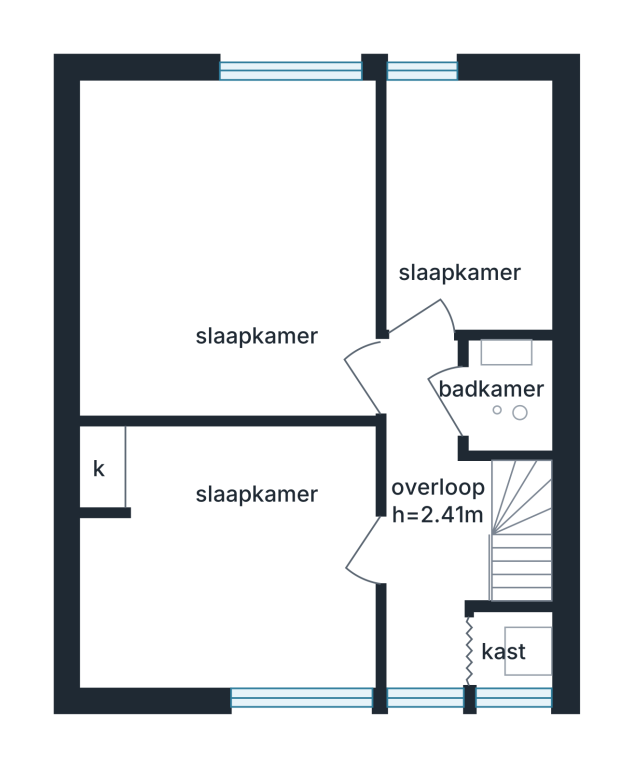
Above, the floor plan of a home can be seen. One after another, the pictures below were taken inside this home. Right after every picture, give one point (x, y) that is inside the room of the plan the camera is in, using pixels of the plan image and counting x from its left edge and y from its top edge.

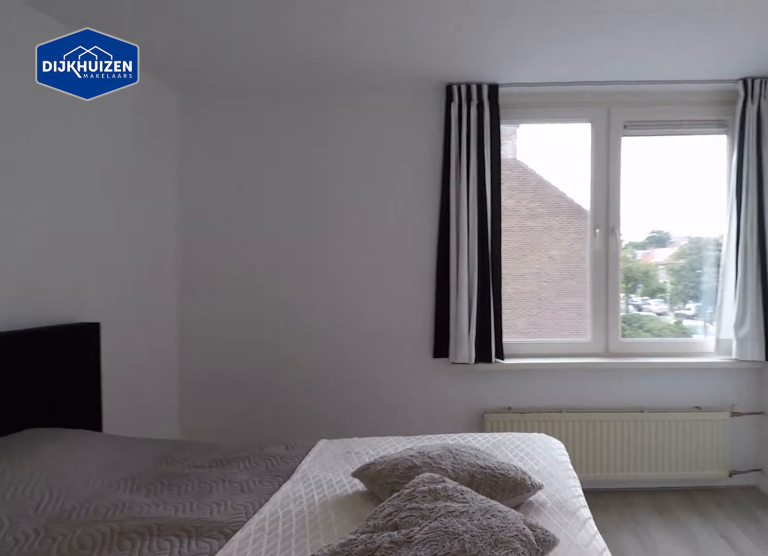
(273, 400)
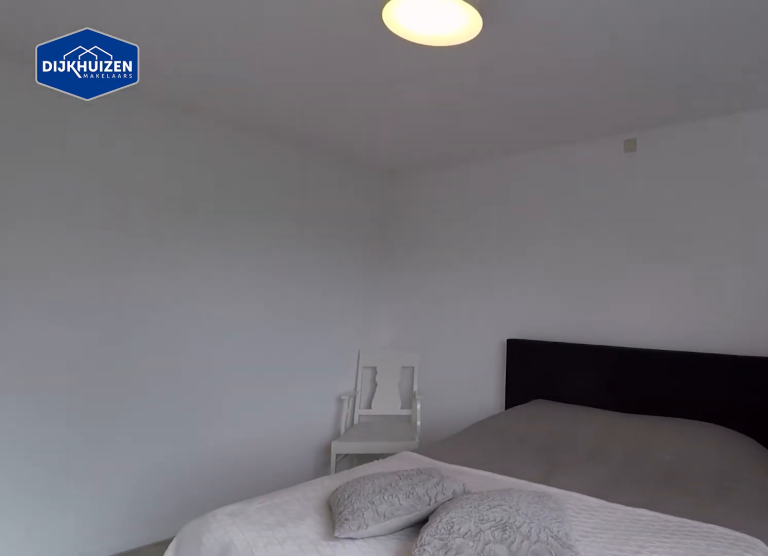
(273, 400)
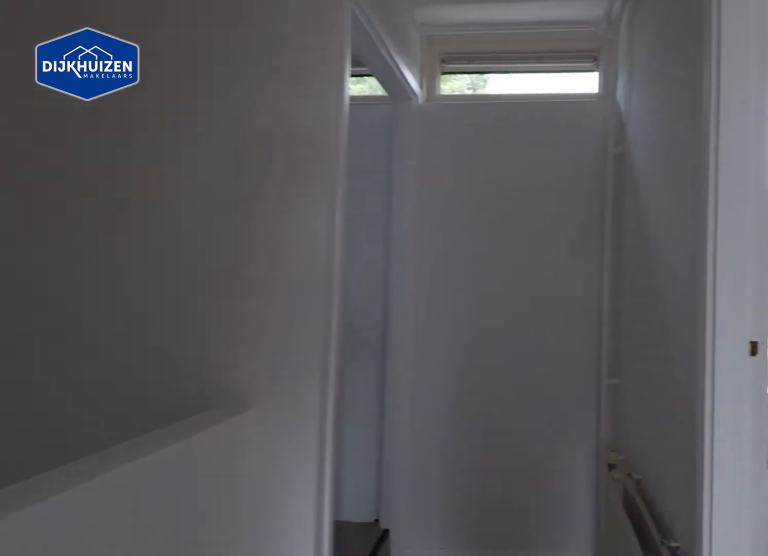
(429, 516)
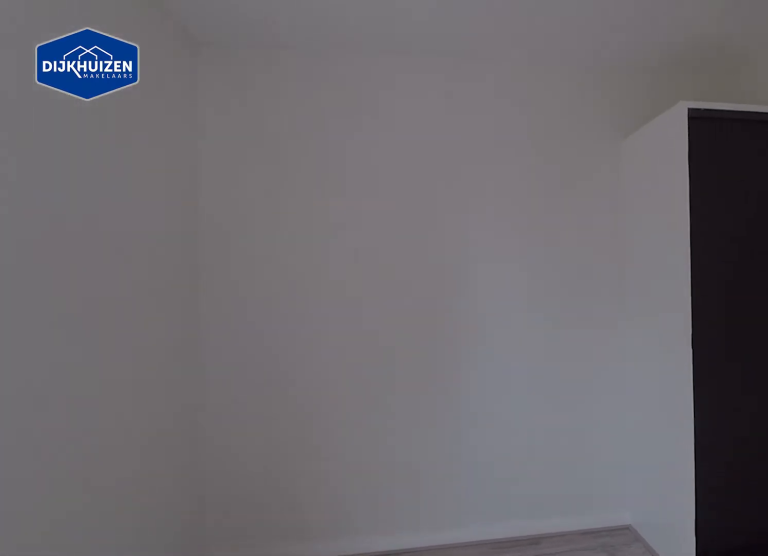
(270, 435)
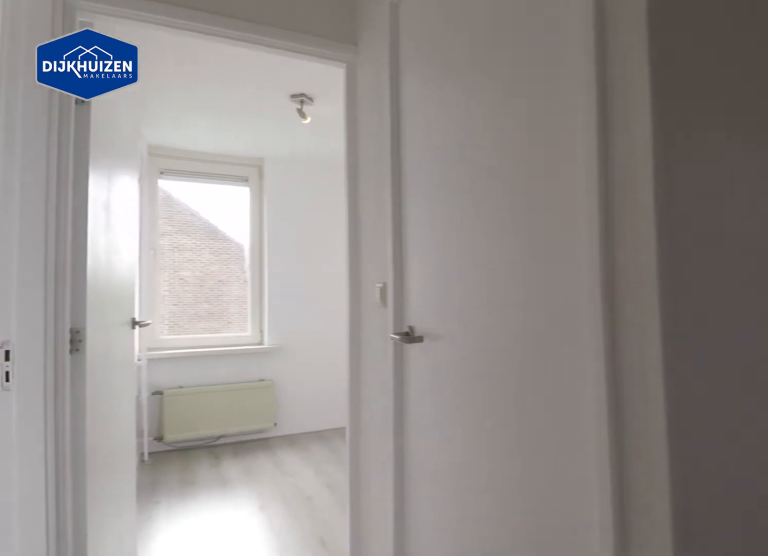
(429, 516)
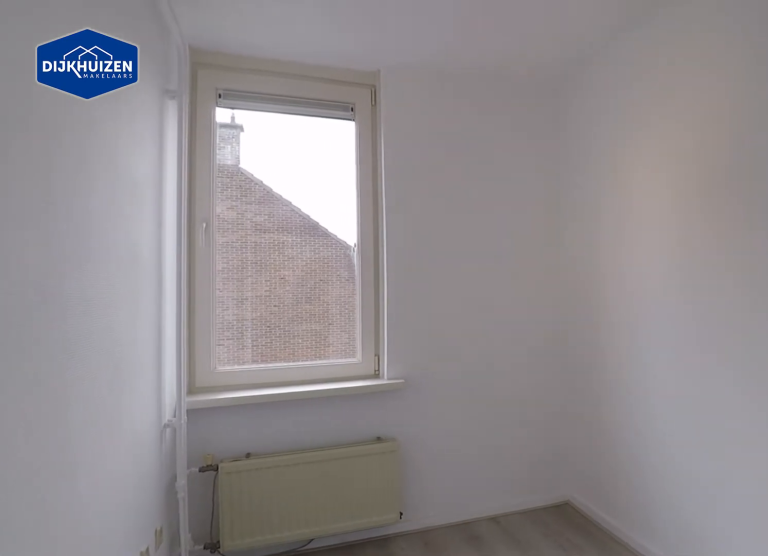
(467, 205)
